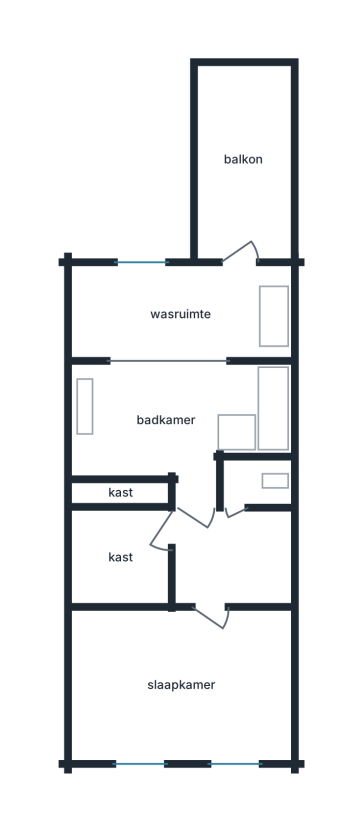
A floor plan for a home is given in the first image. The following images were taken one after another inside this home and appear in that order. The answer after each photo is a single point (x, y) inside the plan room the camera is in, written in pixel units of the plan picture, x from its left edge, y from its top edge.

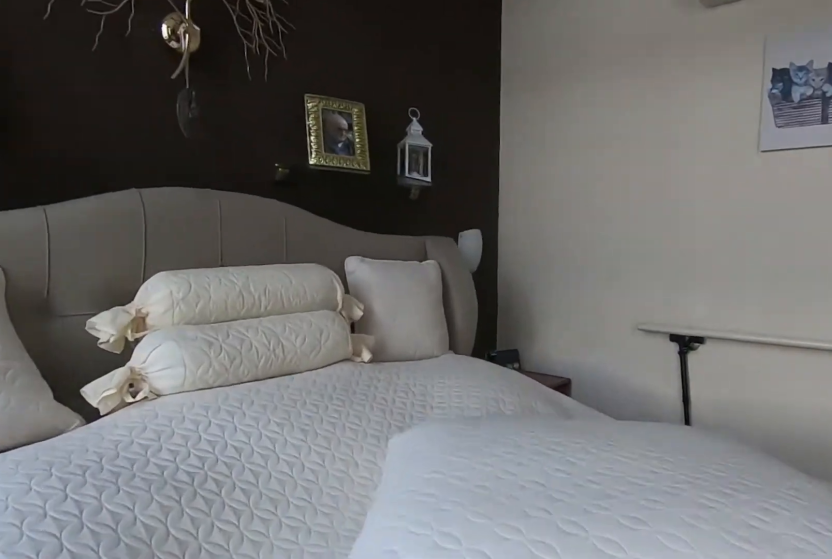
(179, 688)
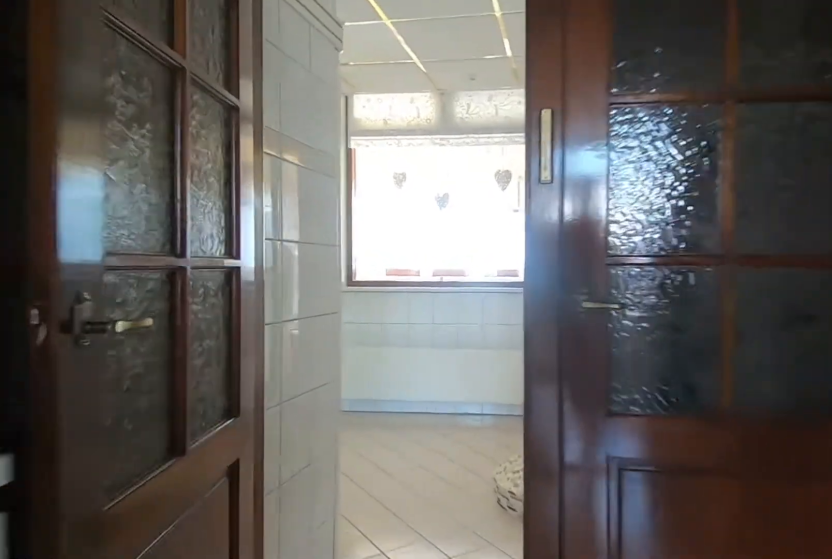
(215, 541)
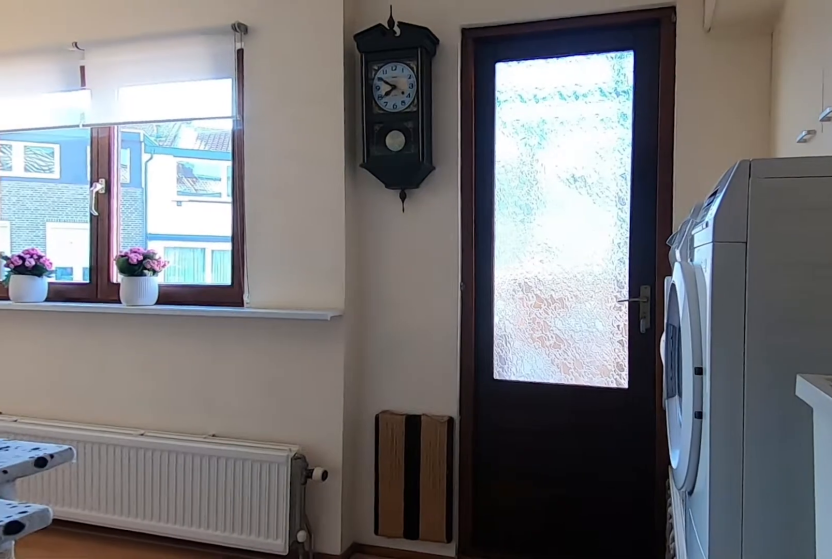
(156, 312)
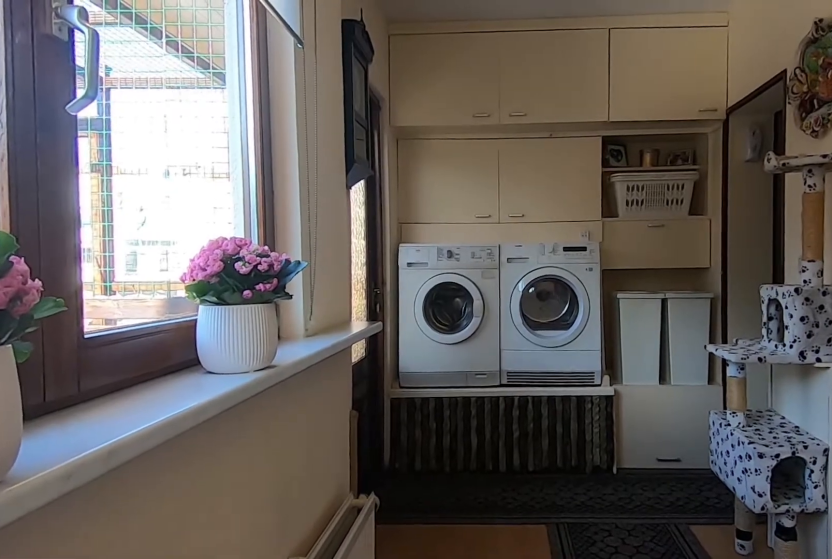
(156, 312)
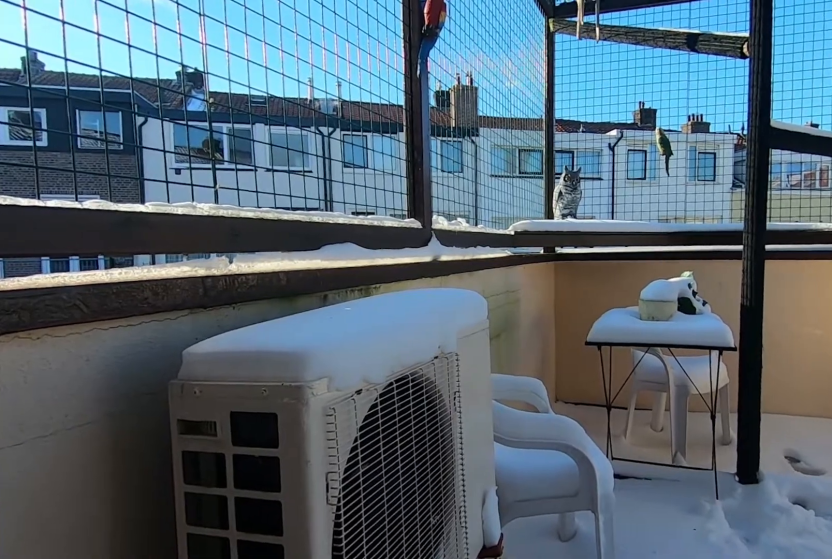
(242, 159)
